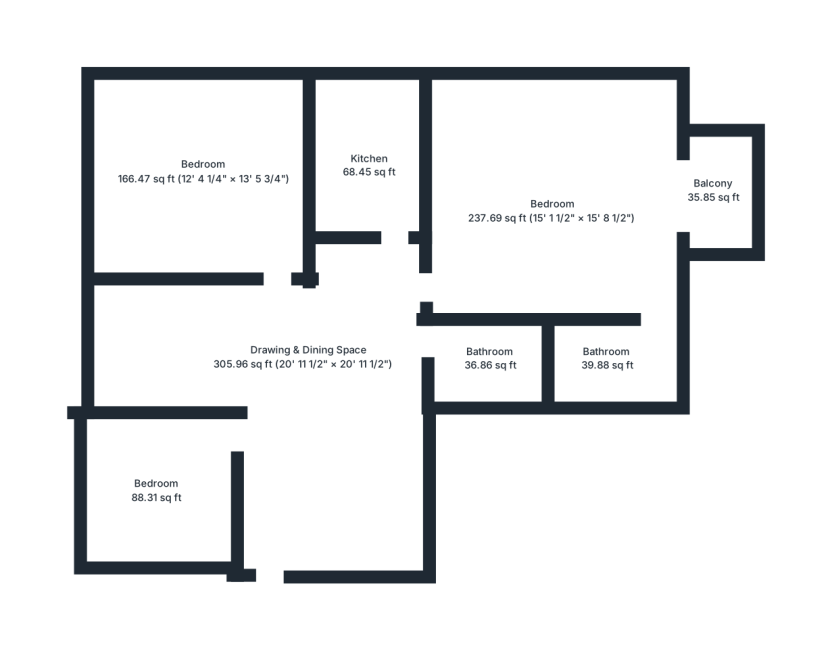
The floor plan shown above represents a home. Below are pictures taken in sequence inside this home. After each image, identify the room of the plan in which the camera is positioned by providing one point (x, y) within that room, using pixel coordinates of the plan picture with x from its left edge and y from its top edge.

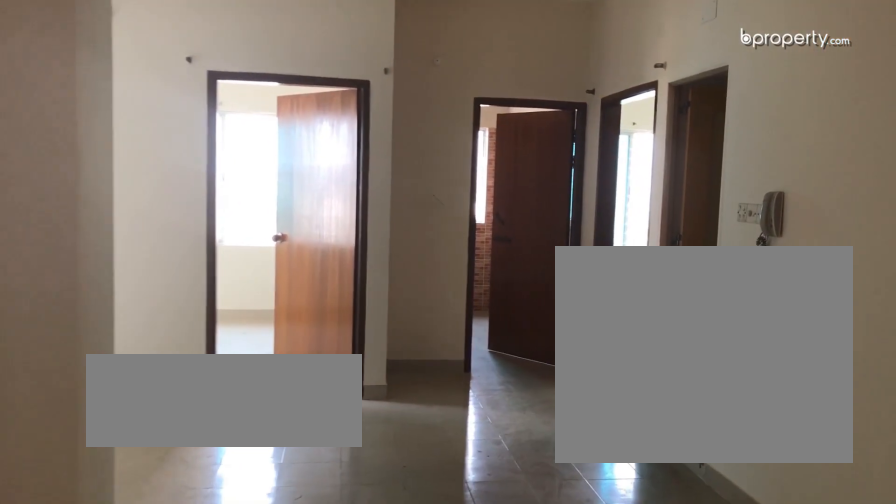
(304, 360)
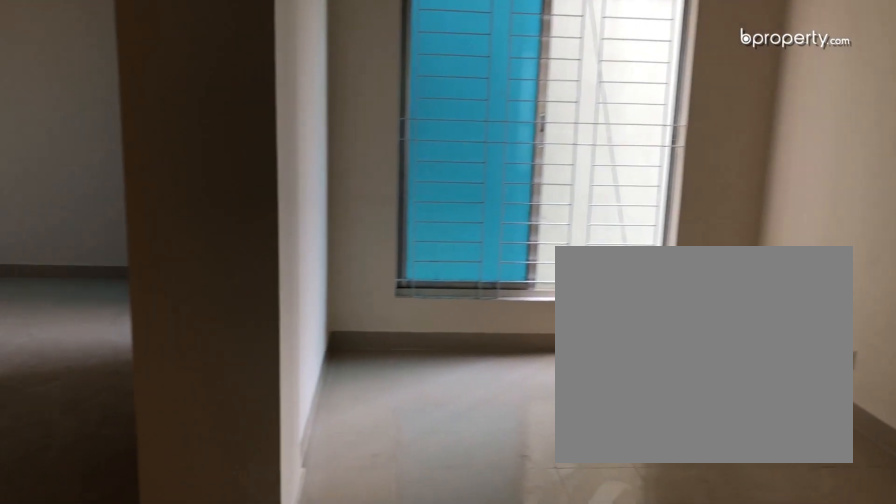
(304, 360)
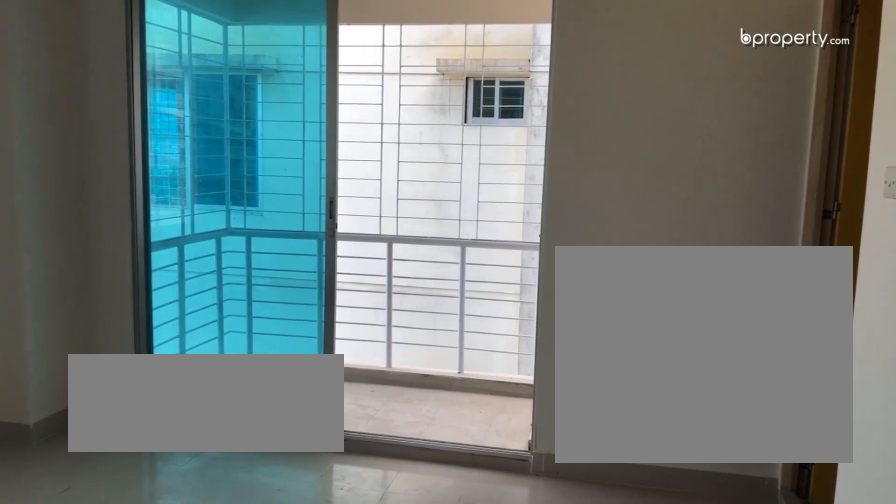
(551, 209)
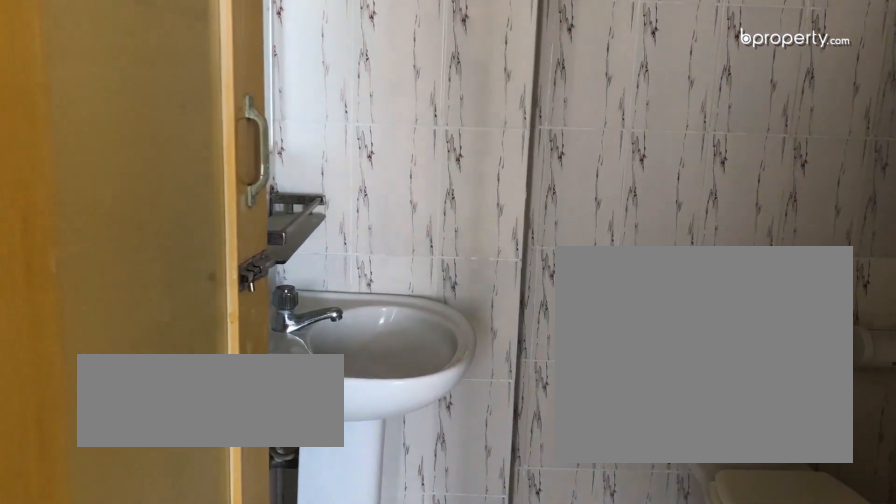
(601, 355)
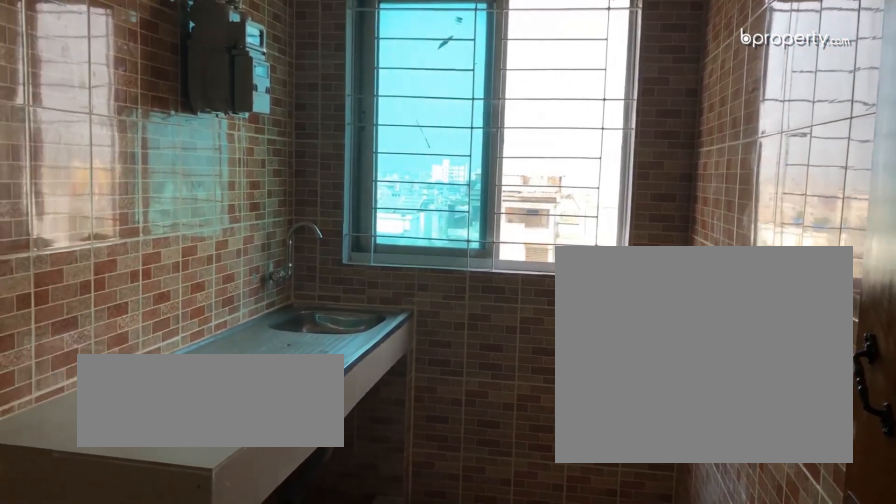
(366, 172)
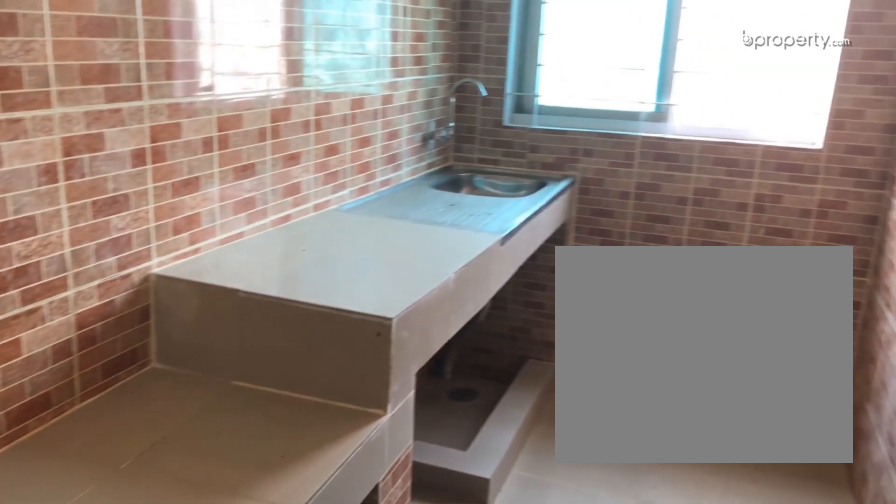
(366, 172)
